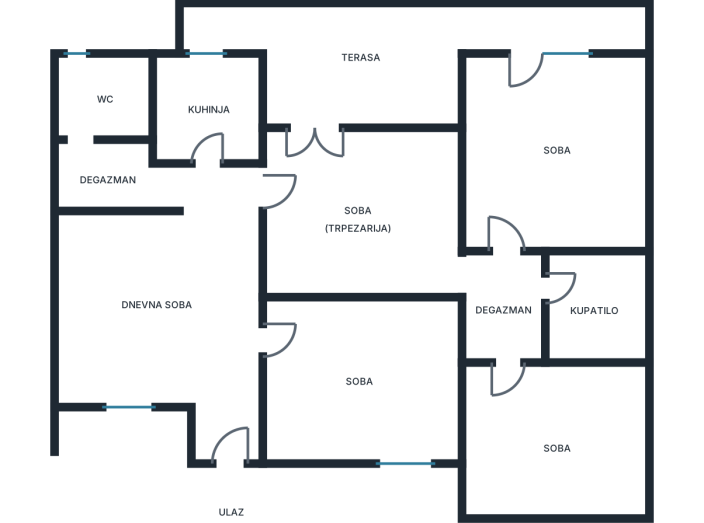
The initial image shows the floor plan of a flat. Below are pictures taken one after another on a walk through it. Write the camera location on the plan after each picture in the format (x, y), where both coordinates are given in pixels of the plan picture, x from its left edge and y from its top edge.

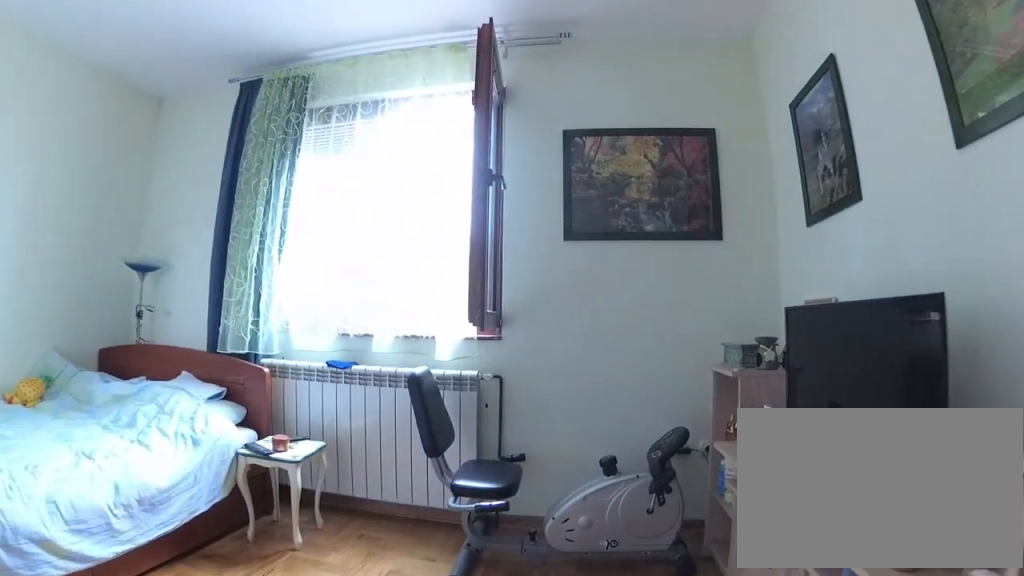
(506, 395)
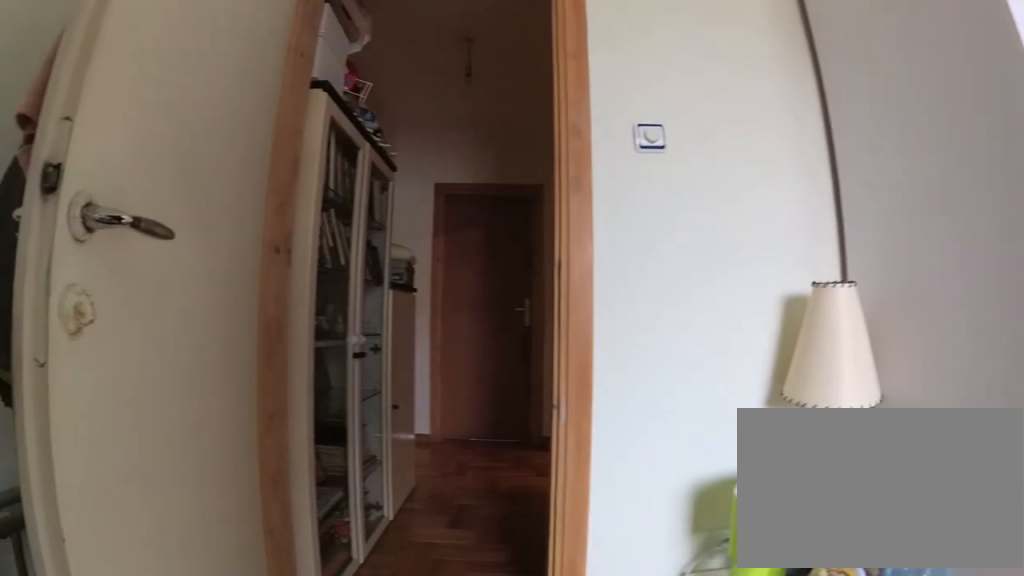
(501, 465)
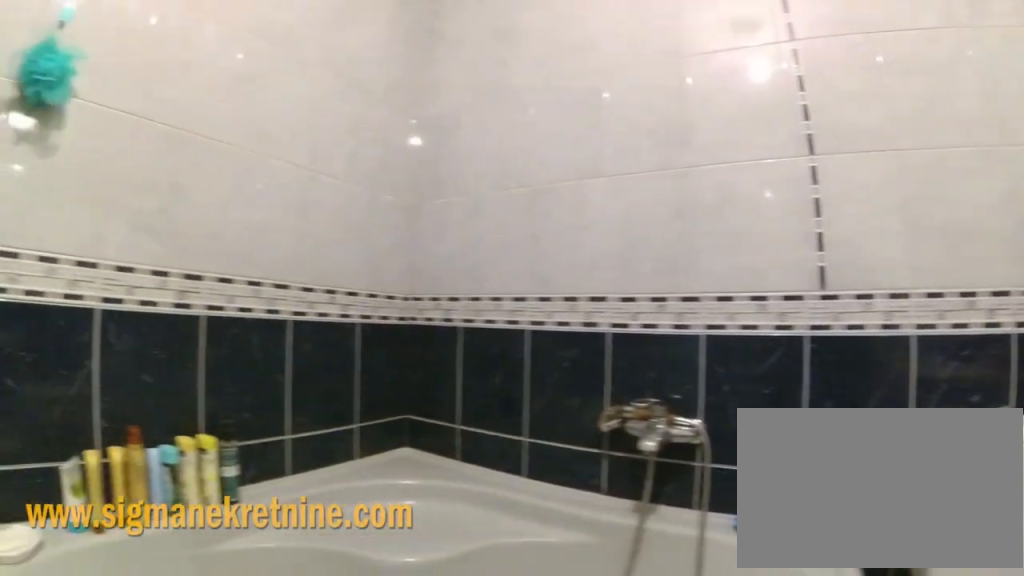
(560, 326)
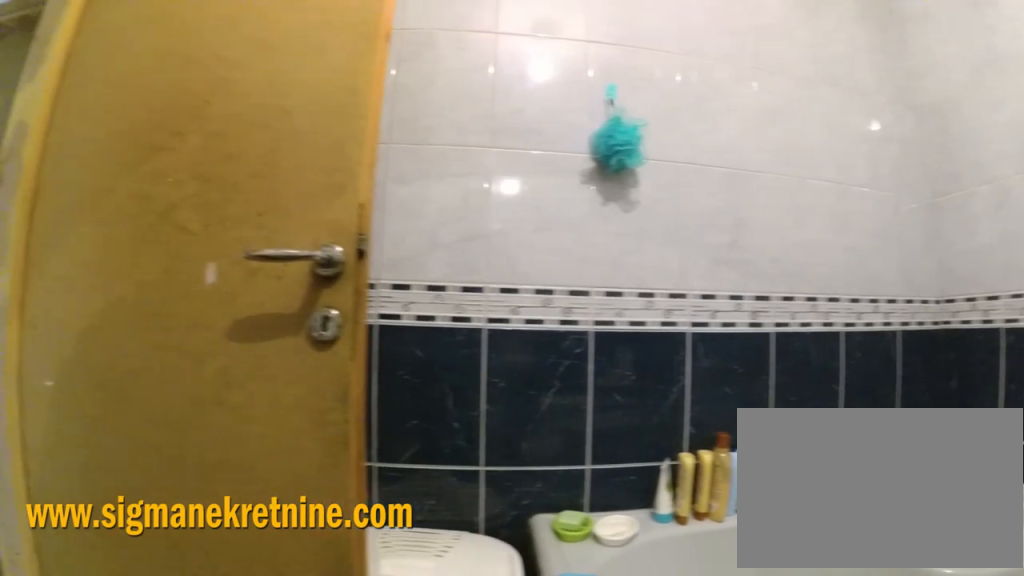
(583, 334)
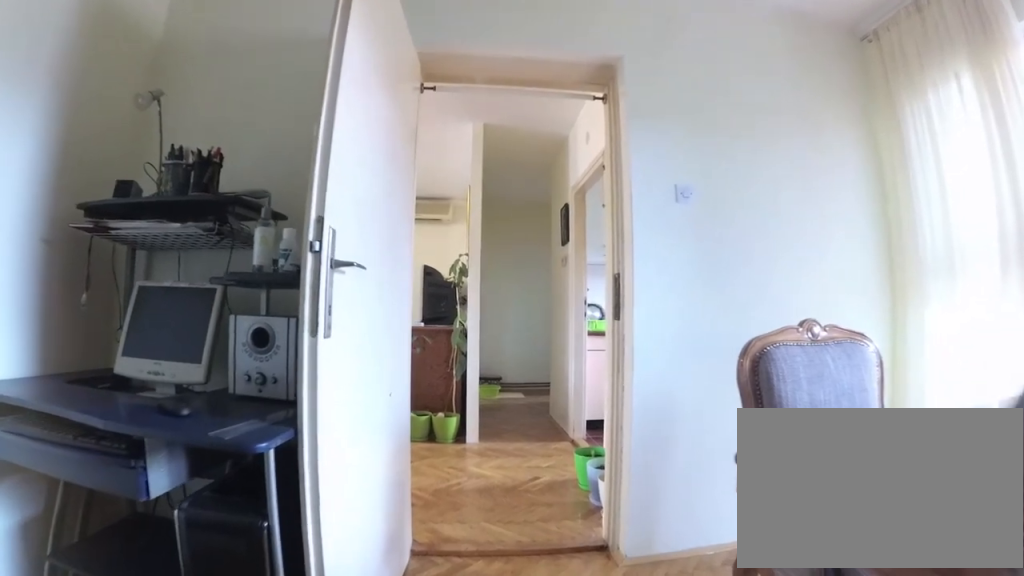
(368, 195)
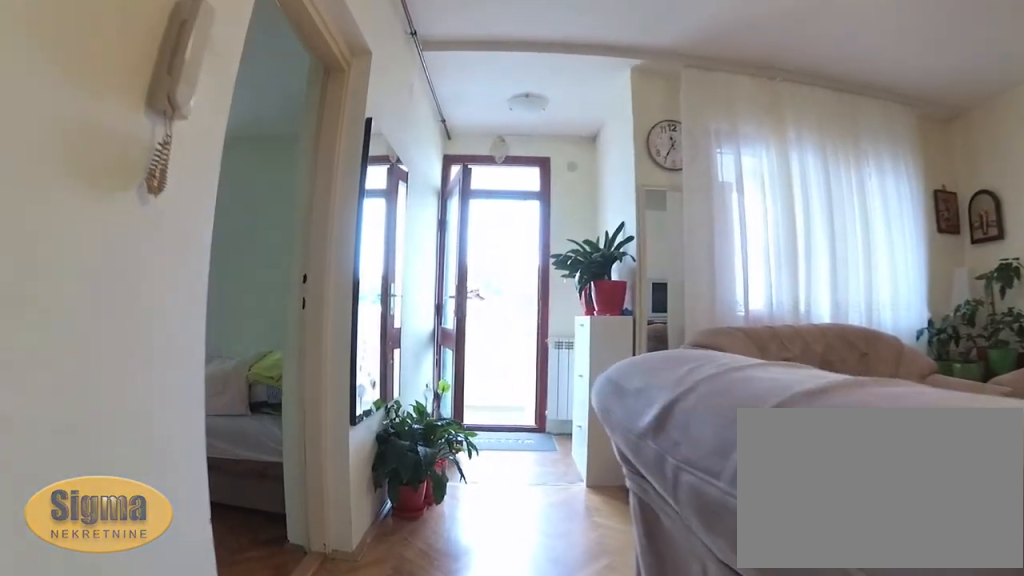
(215, 256)
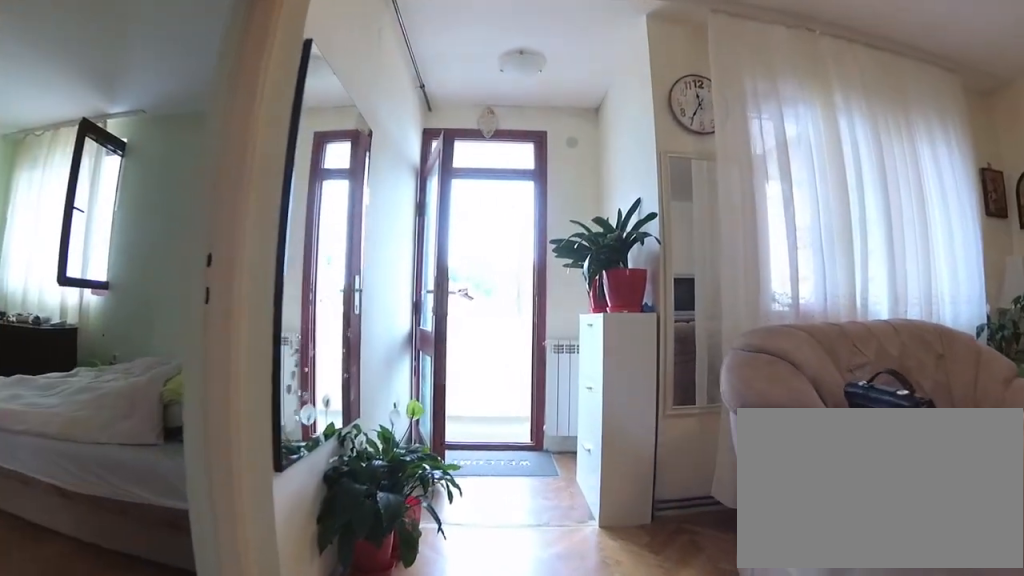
(215, 296)
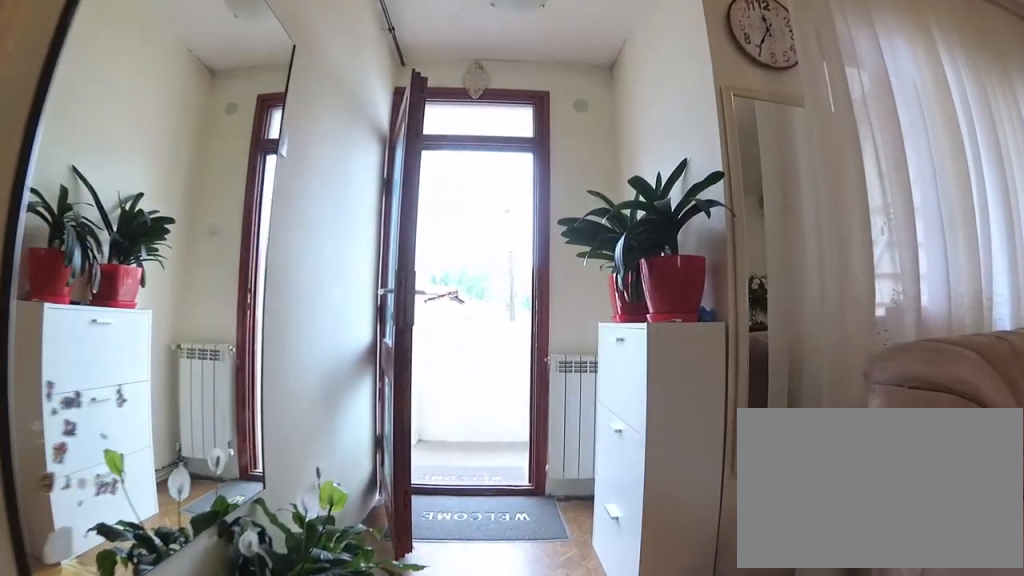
(220, 354)
